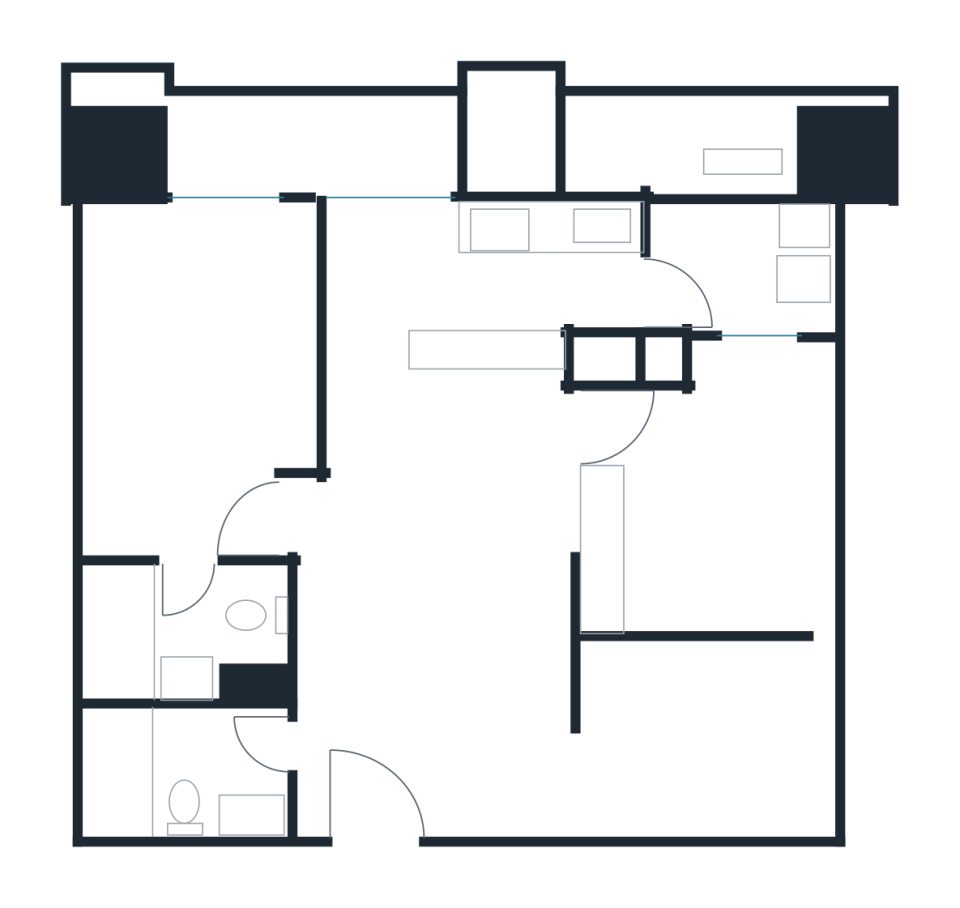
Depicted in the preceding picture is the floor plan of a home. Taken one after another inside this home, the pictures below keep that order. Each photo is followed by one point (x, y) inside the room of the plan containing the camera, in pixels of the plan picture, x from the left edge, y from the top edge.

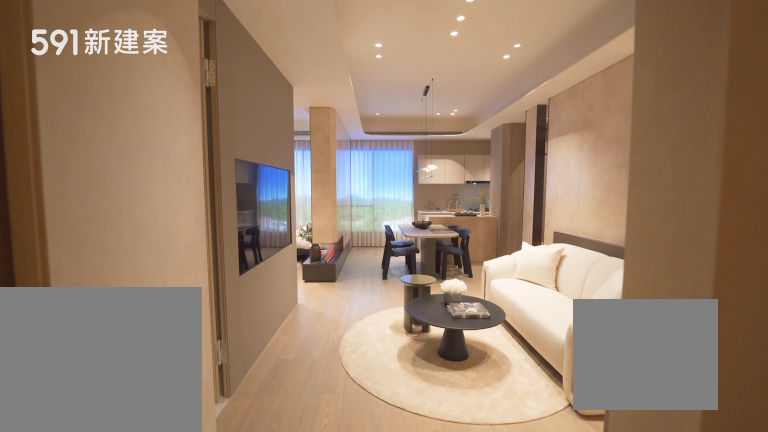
(366, 784)
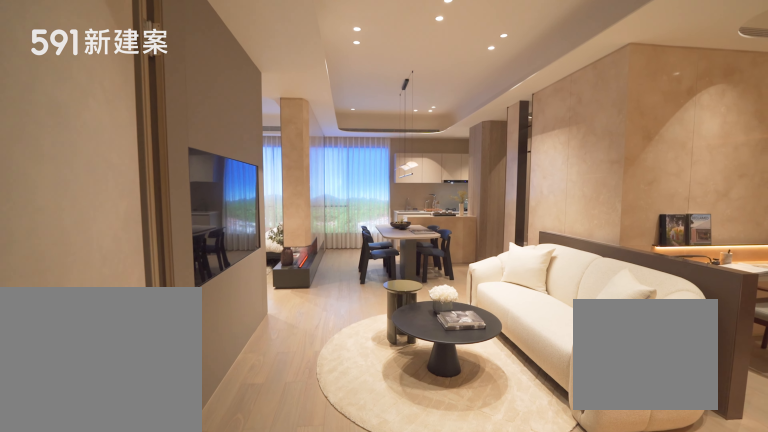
(366, 784)
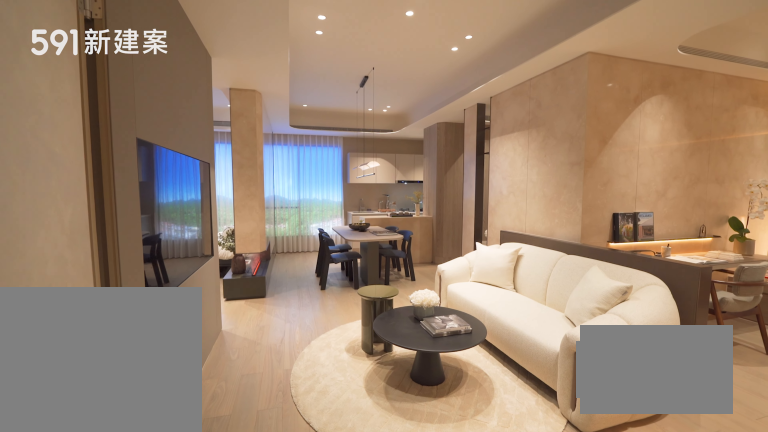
(433, 667)
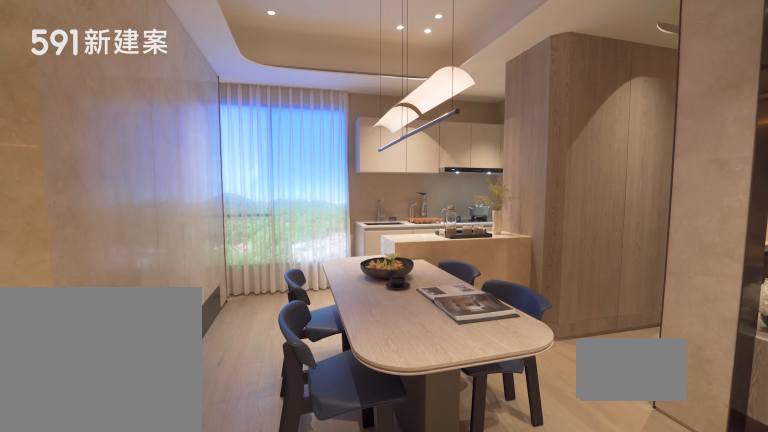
(452, 429)
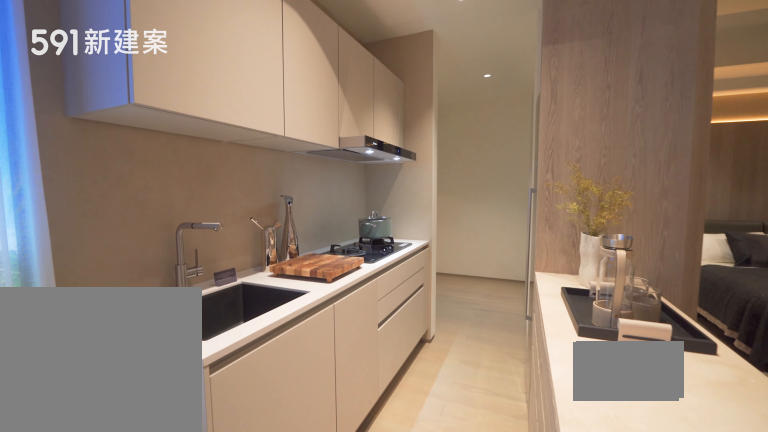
(555, 275)
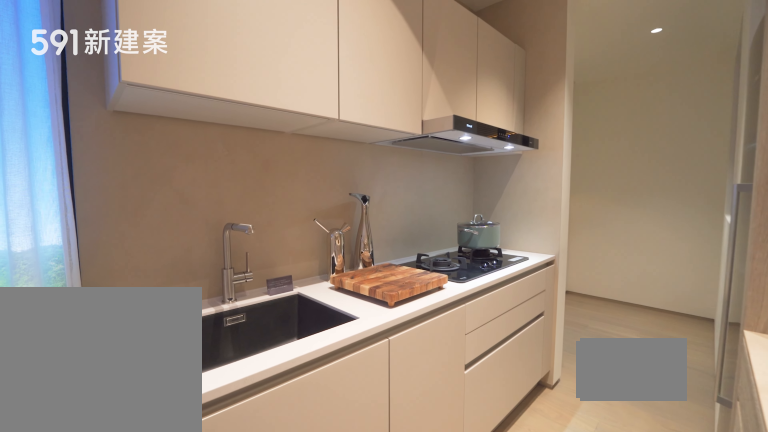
(555, 275)
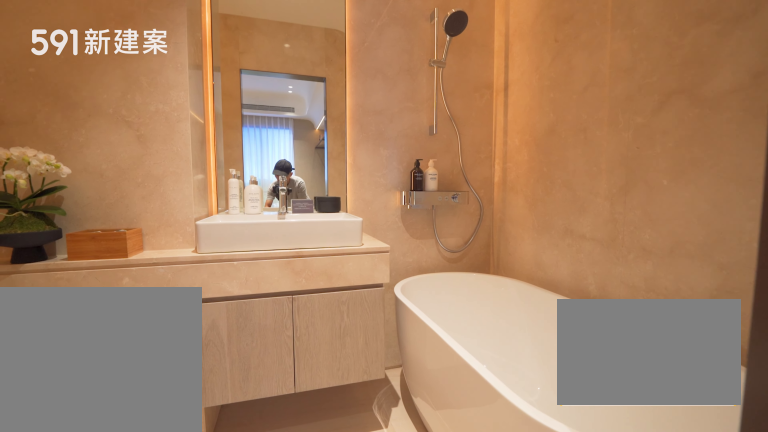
(188, 634)
